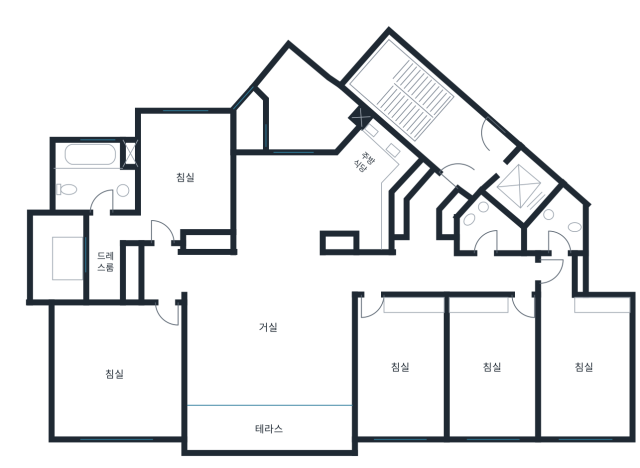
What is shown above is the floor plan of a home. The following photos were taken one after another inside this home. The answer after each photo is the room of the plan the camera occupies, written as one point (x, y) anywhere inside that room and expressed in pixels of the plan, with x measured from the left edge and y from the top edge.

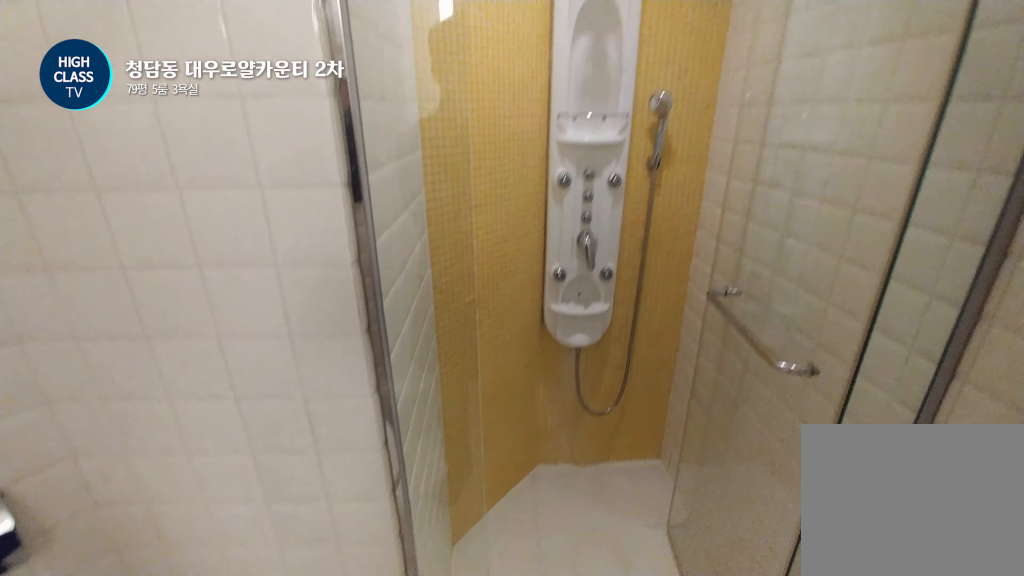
(487, 229)
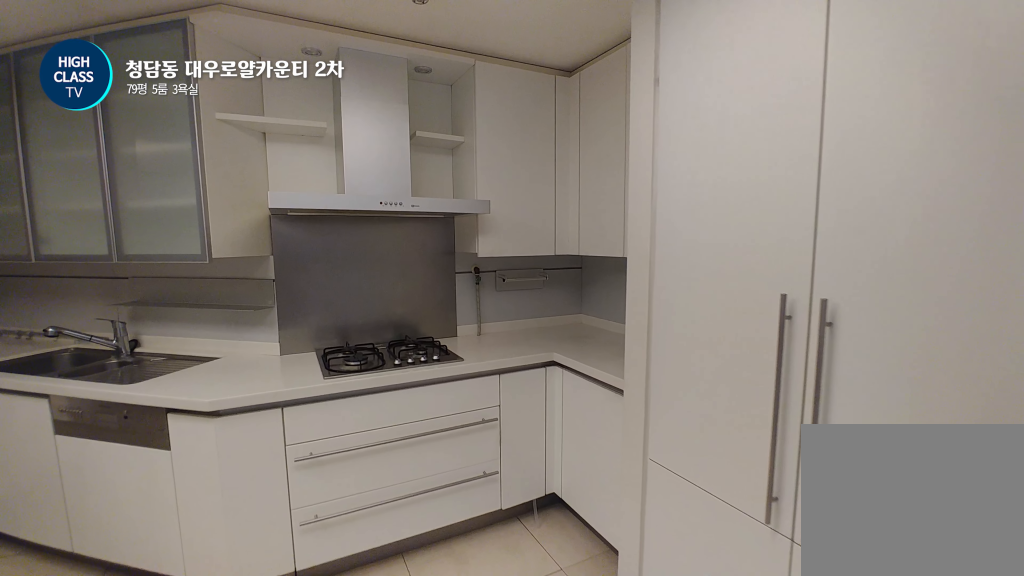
(321, 196)
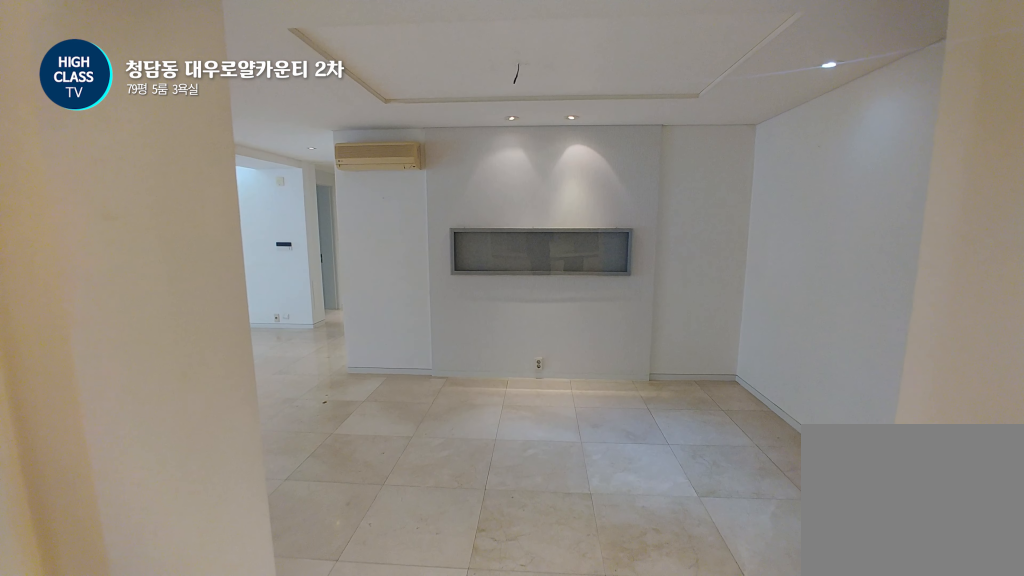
(321, 196)
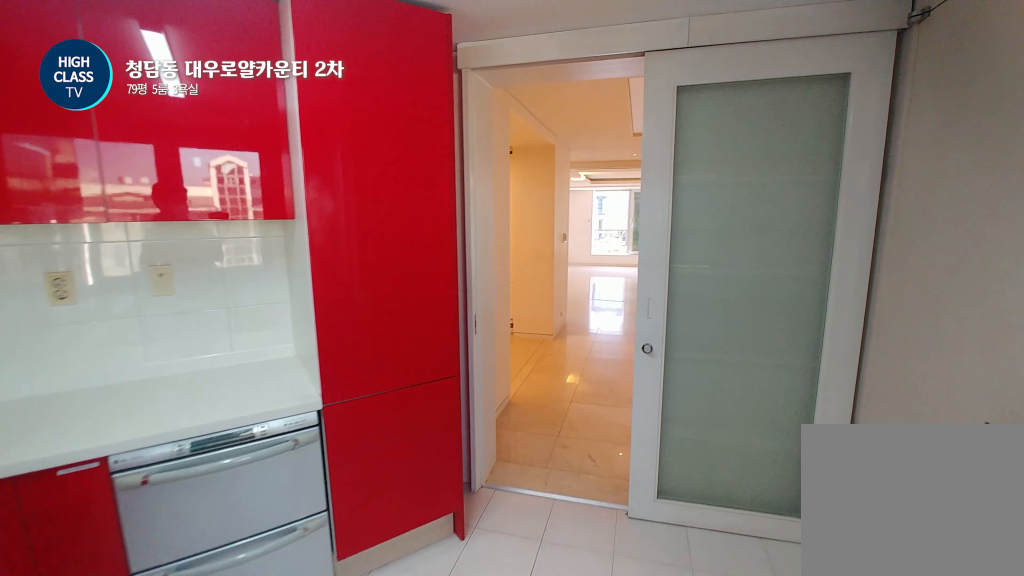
(307, 108)
